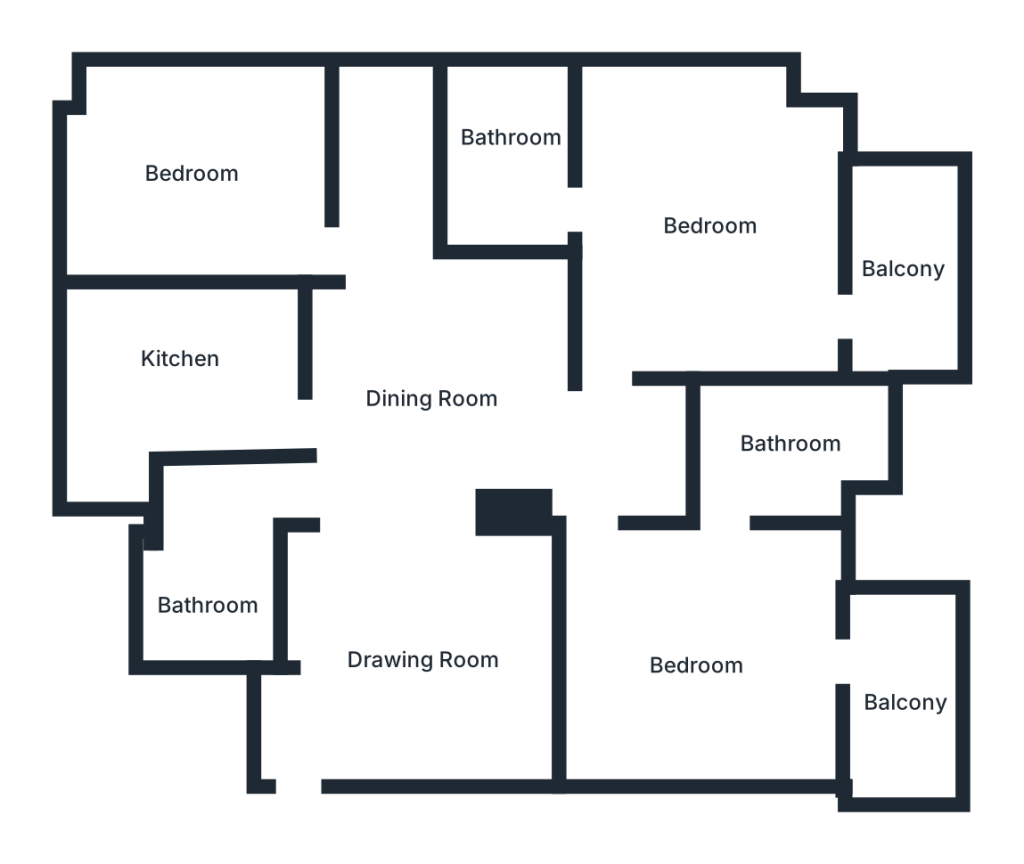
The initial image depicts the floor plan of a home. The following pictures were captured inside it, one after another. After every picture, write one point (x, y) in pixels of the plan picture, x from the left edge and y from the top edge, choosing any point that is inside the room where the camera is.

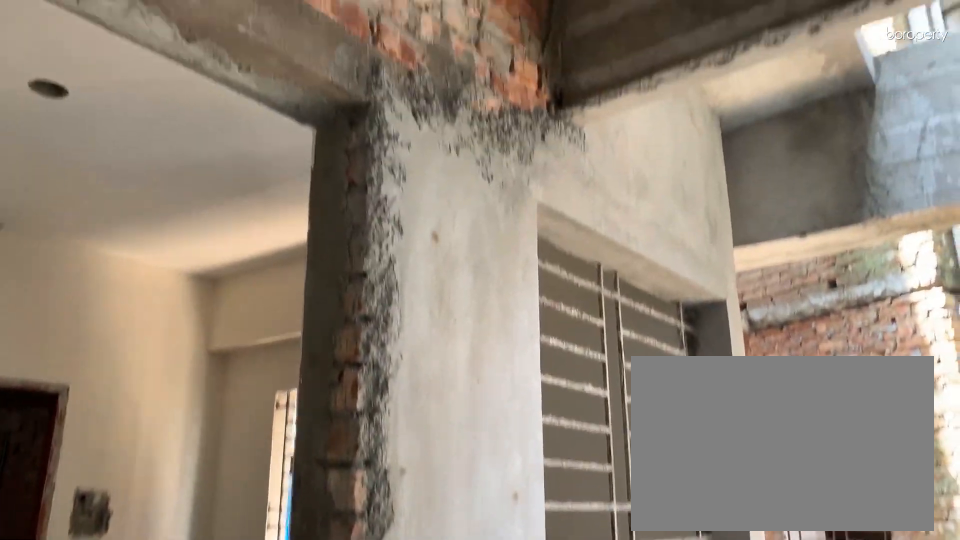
(910, 255)
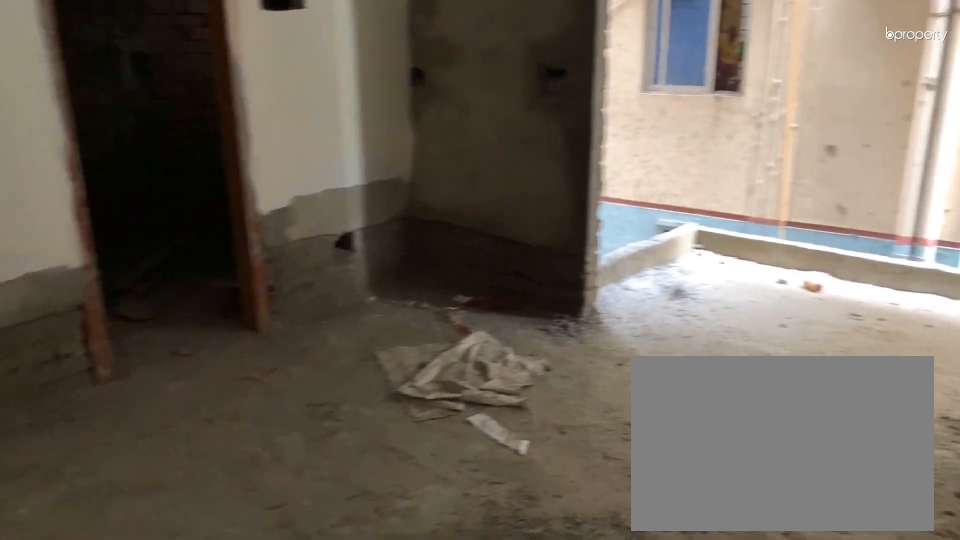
(713, 655)
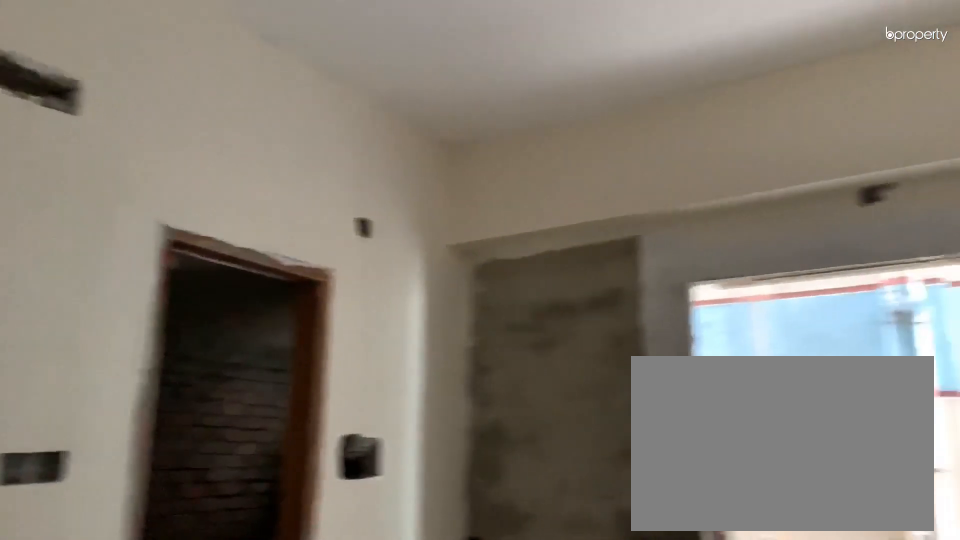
(713, 655)
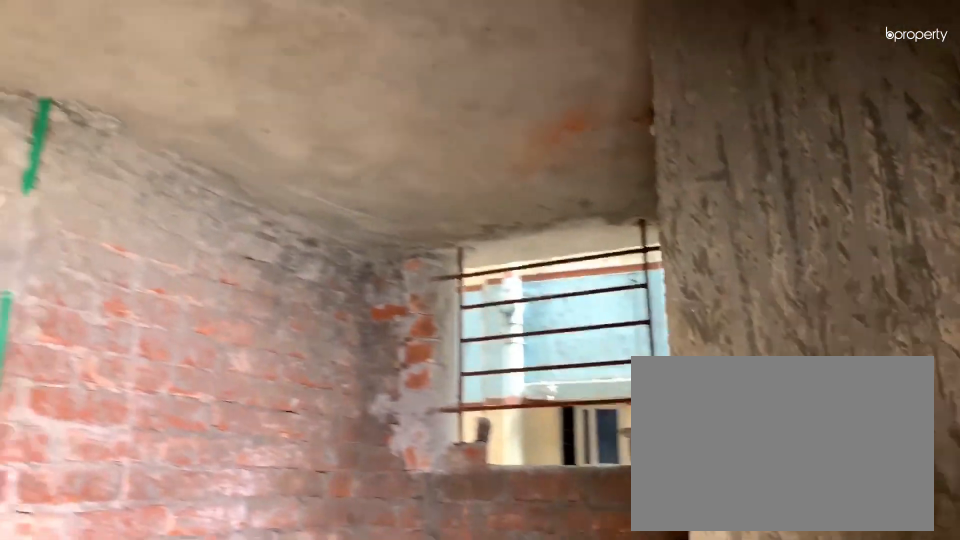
(775, 452)
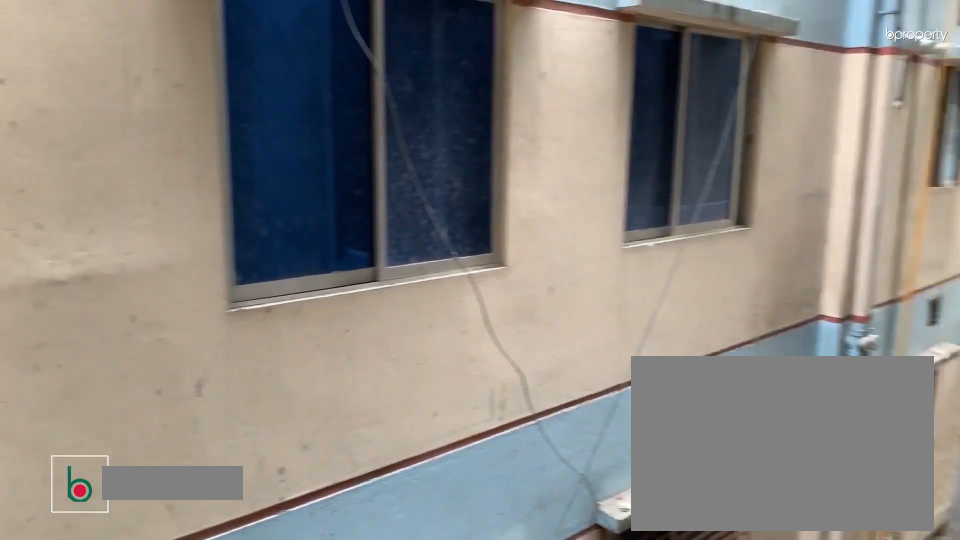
(907, 714)
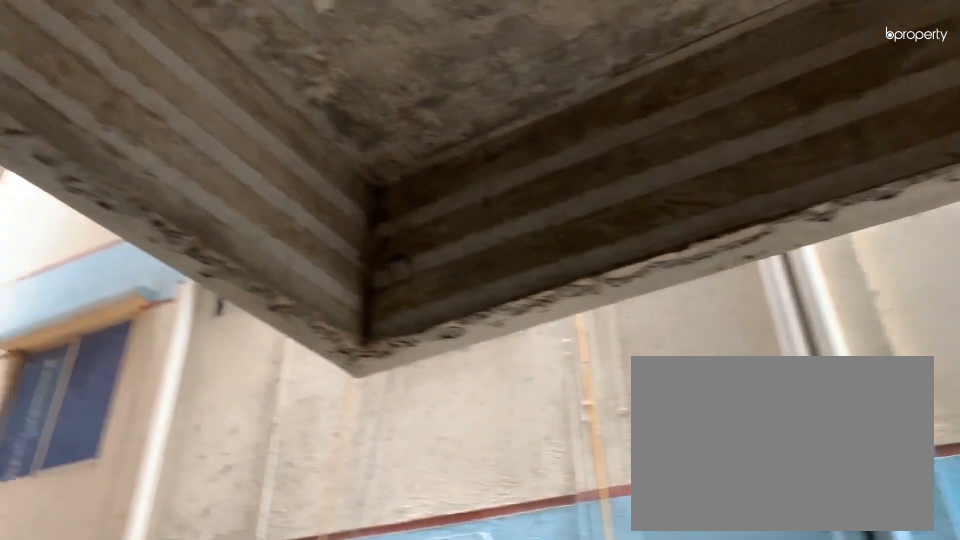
(906, 713)
